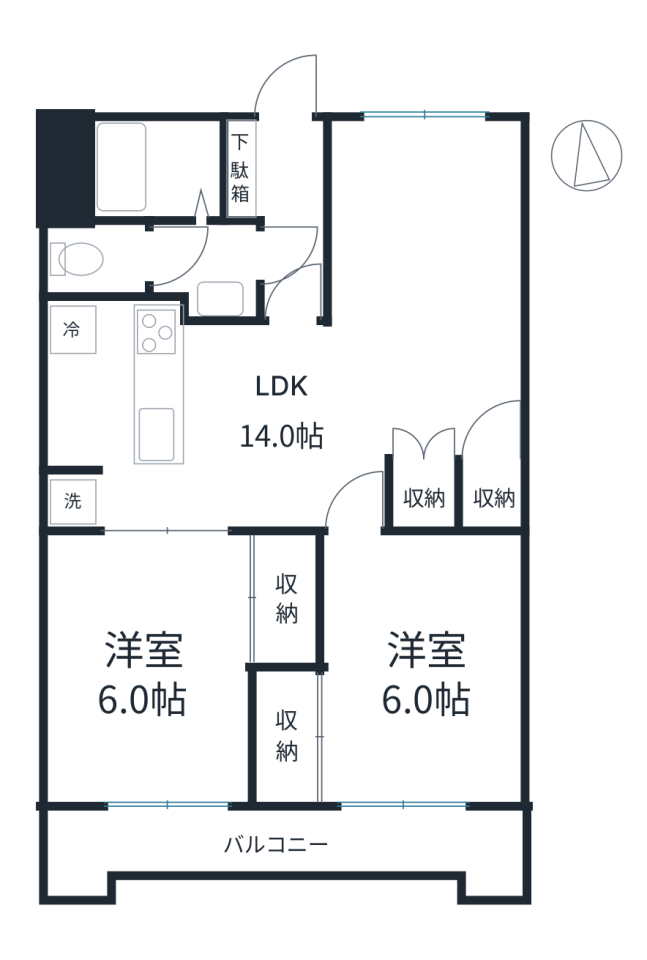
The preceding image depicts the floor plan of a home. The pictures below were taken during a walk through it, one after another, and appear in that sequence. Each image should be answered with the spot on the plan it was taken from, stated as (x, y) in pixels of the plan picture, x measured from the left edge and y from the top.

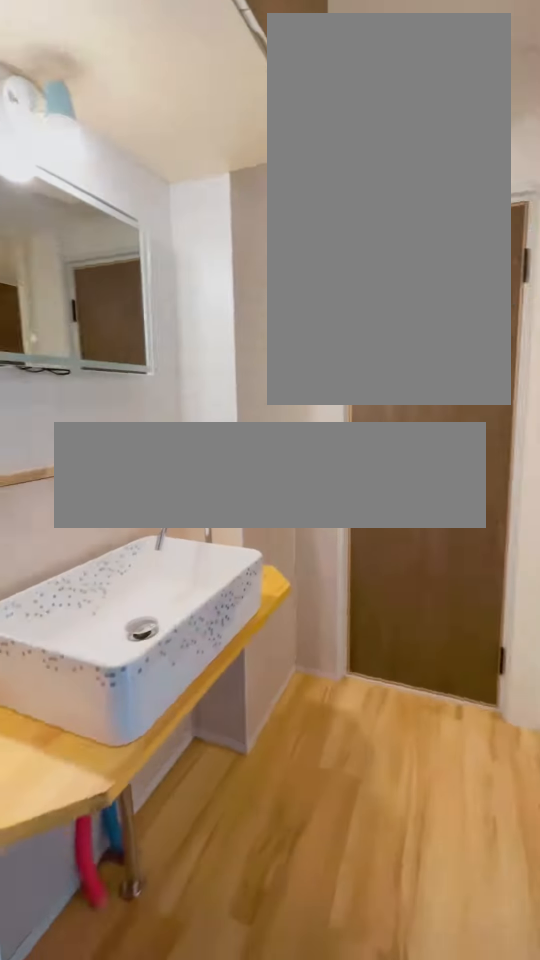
(268, 264)
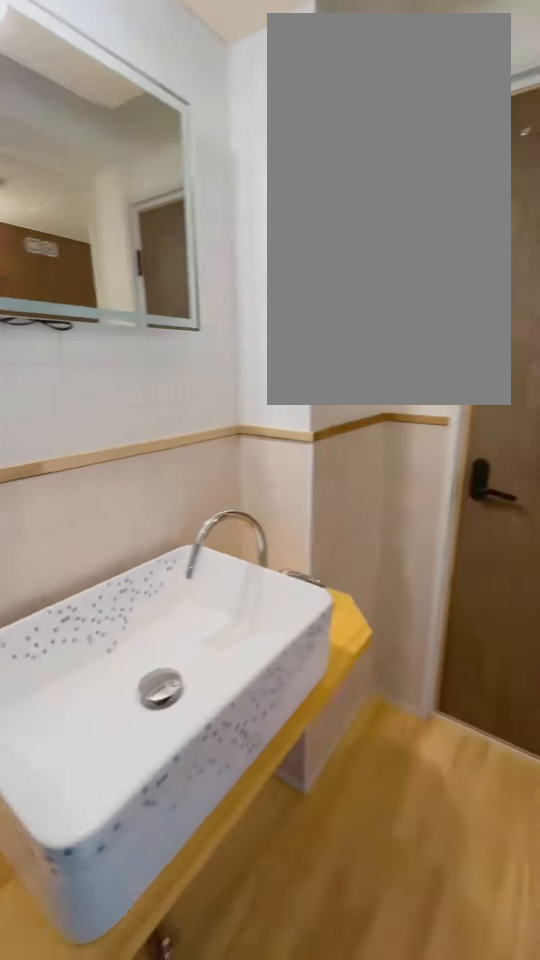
(214, 261)
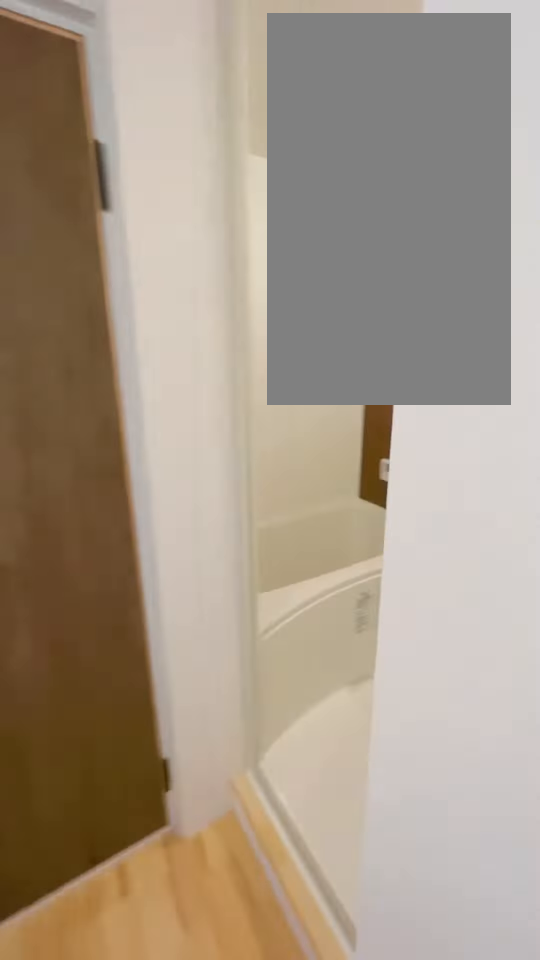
(198, 248)
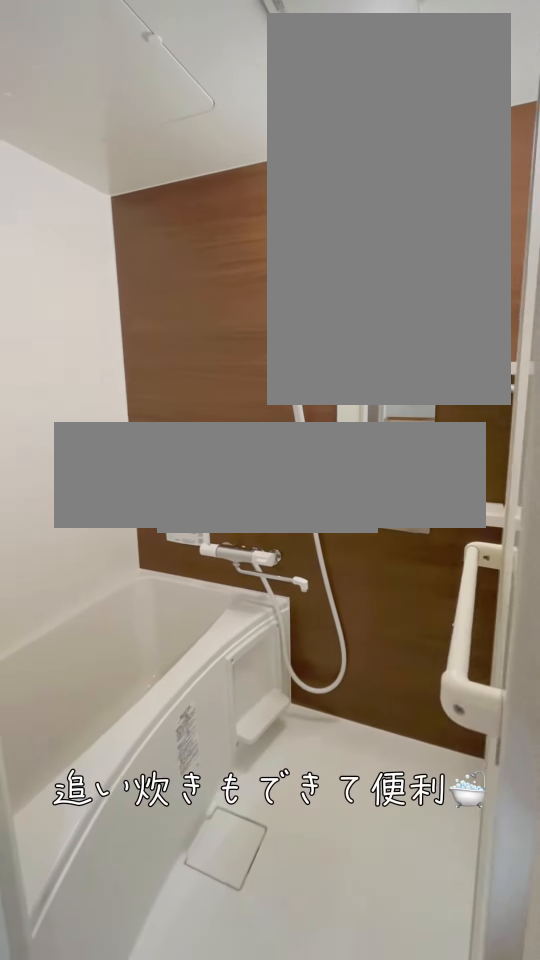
(186, 257)
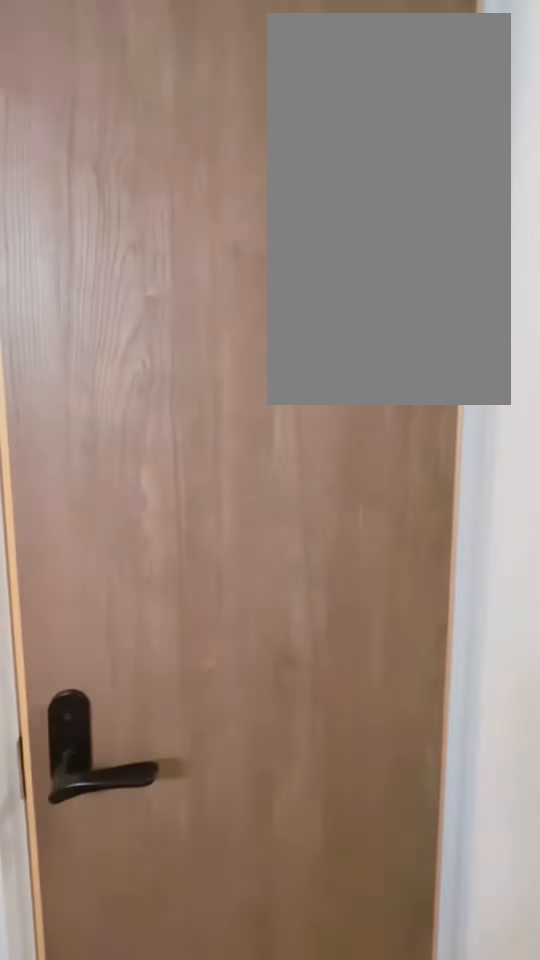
(171, 248)
